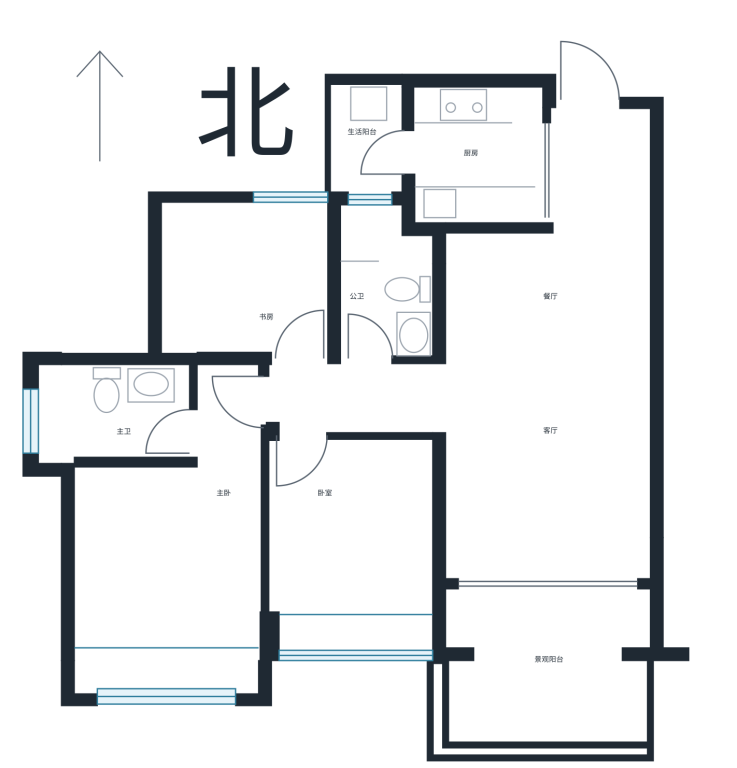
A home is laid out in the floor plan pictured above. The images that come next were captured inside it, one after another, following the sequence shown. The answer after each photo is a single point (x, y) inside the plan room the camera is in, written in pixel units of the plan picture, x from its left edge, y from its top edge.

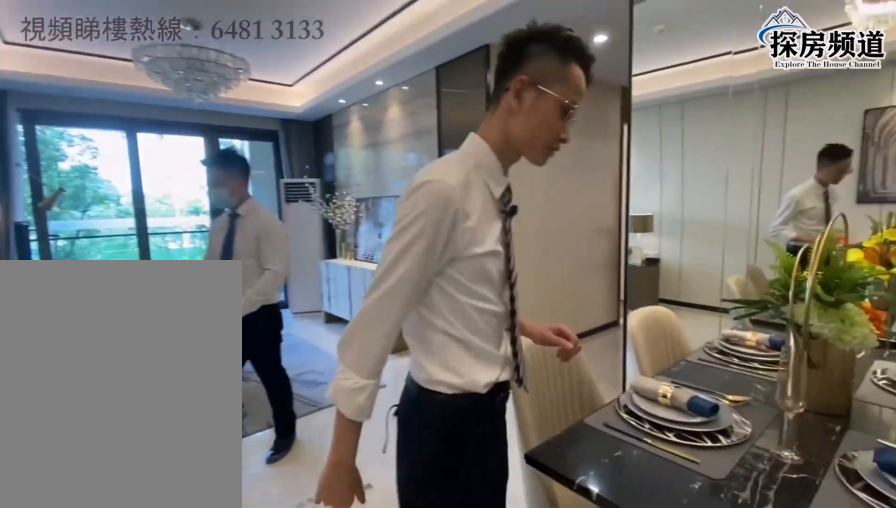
(500, 300)
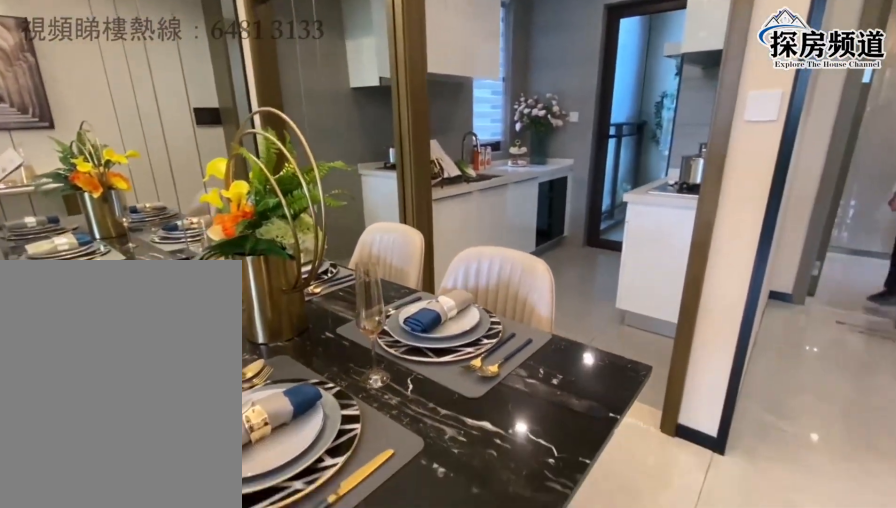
(500, 310)
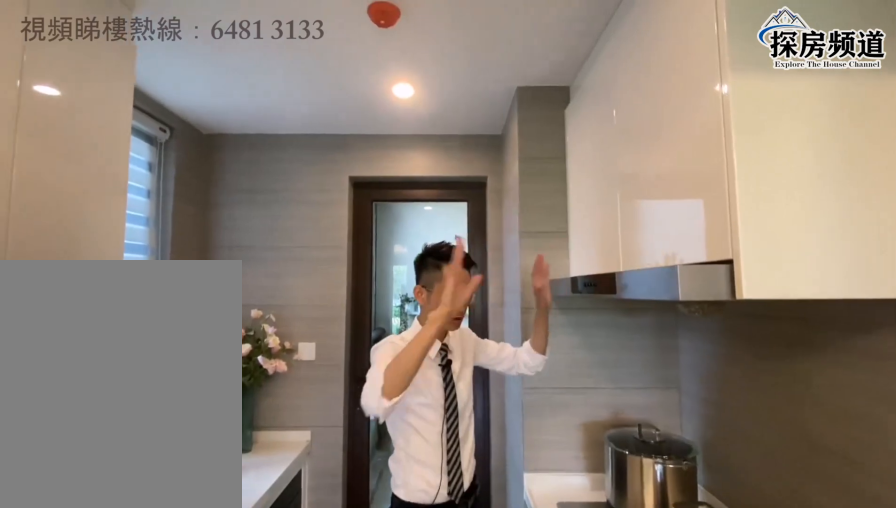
(496, 170)
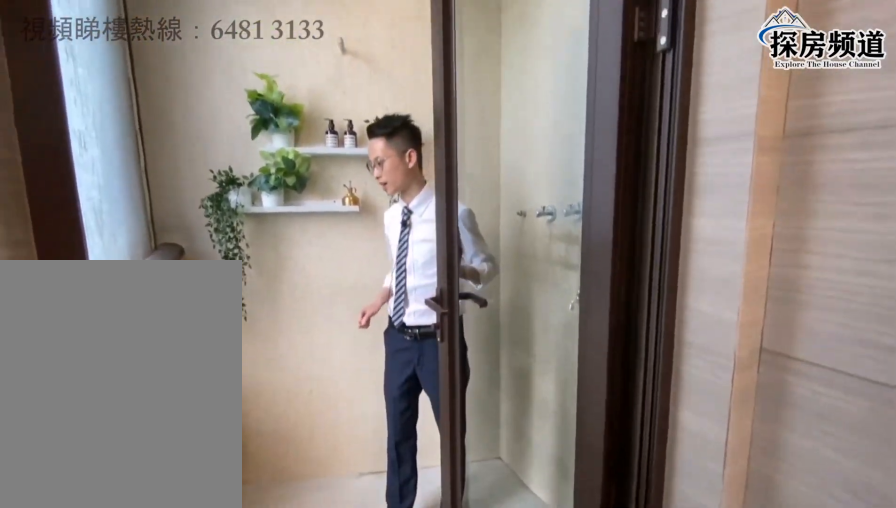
(374, 141)
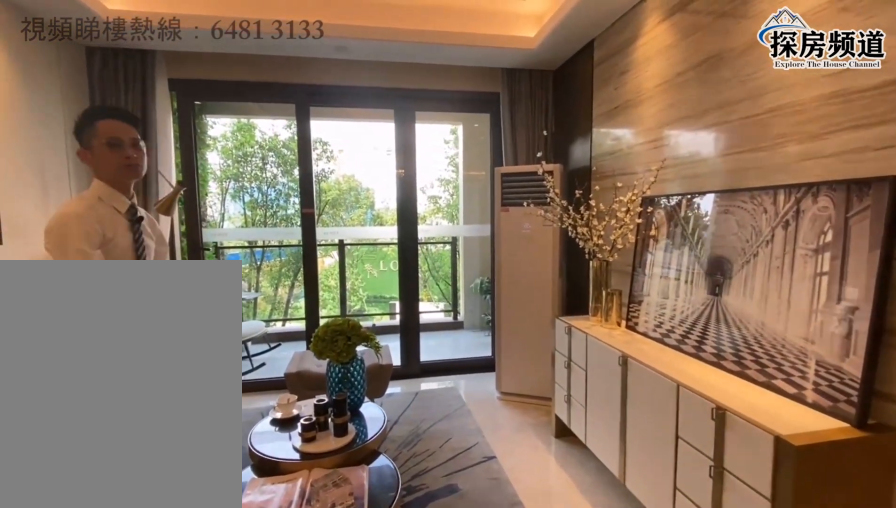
(545, 459)
